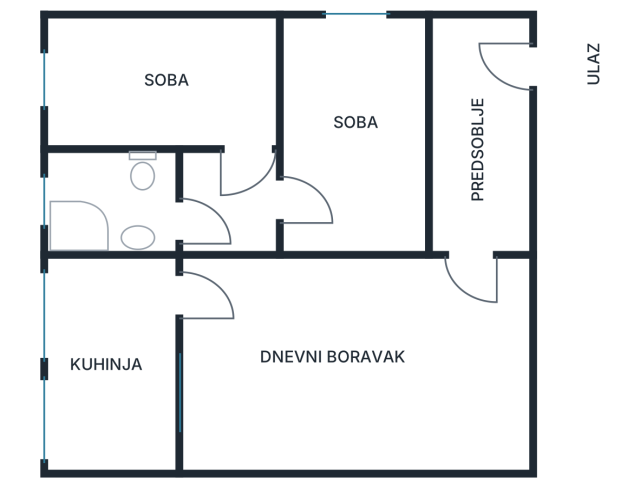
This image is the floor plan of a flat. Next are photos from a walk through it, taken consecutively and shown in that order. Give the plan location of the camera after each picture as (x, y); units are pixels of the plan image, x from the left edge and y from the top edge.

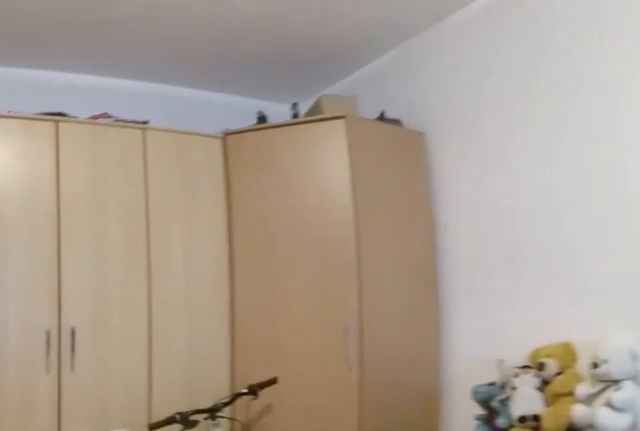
(304, 311)
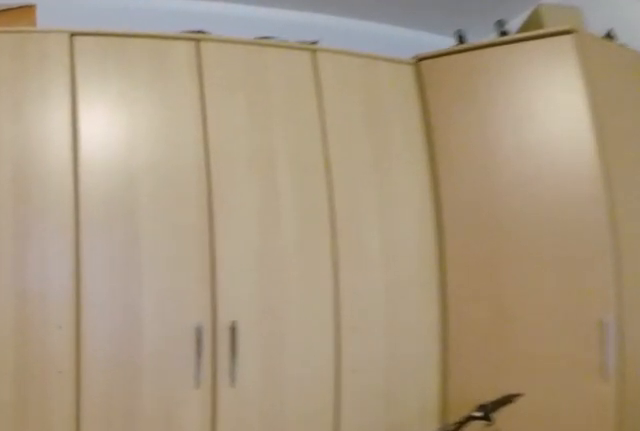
(355, 325)
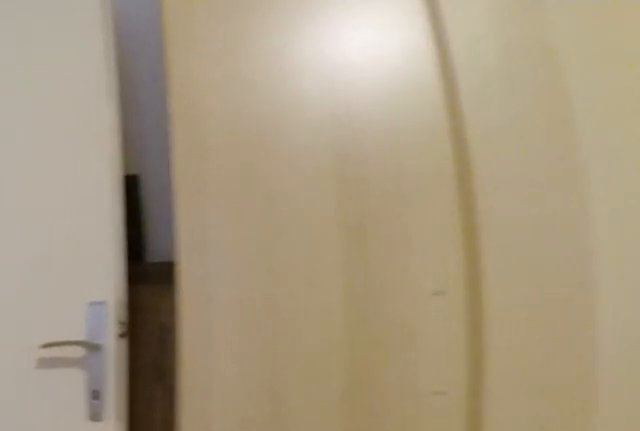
(445, 331)
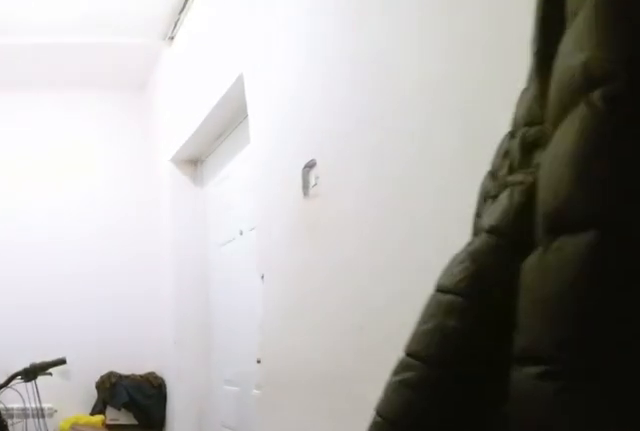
(479, 195)
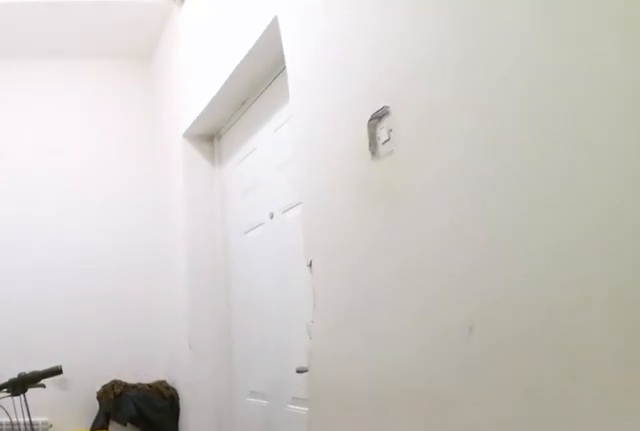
(478, 177)
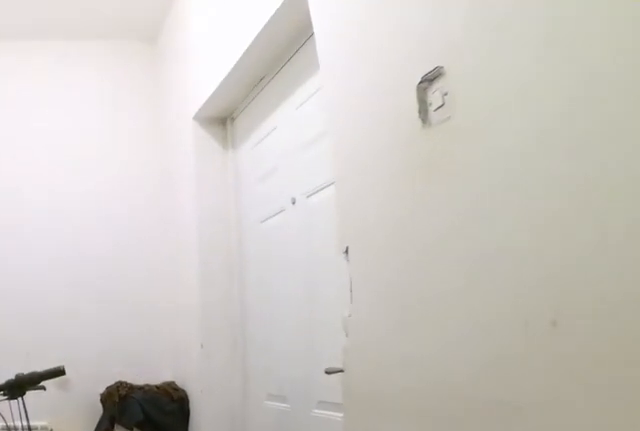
(477, 168)
